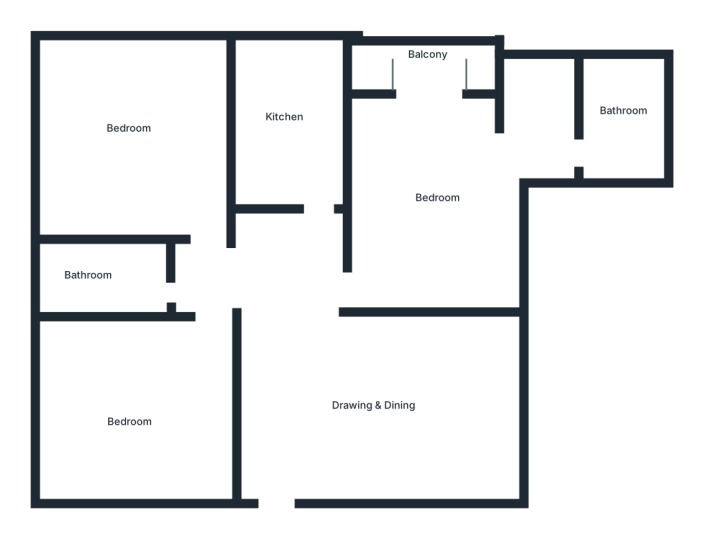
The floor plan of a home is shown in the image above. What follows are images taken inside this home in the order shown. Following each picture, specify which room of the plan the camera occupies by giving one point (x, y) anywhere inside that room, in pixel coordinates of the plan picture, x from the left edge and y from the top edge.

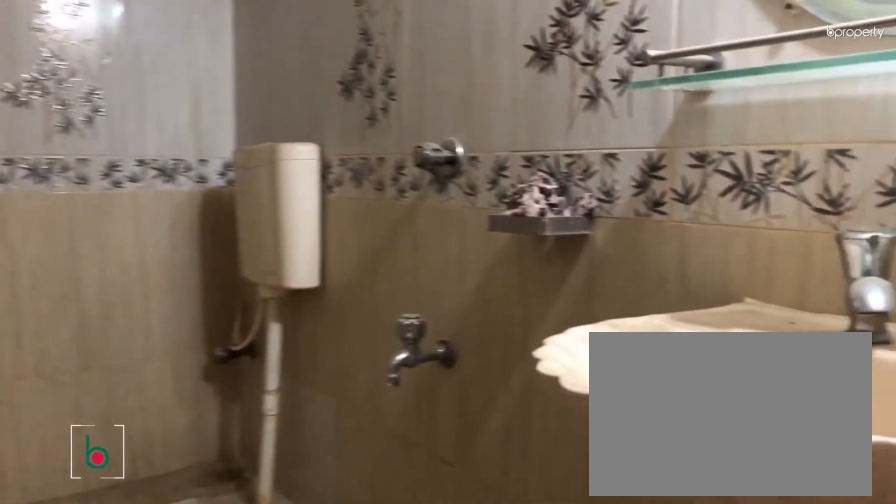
(105, 281)
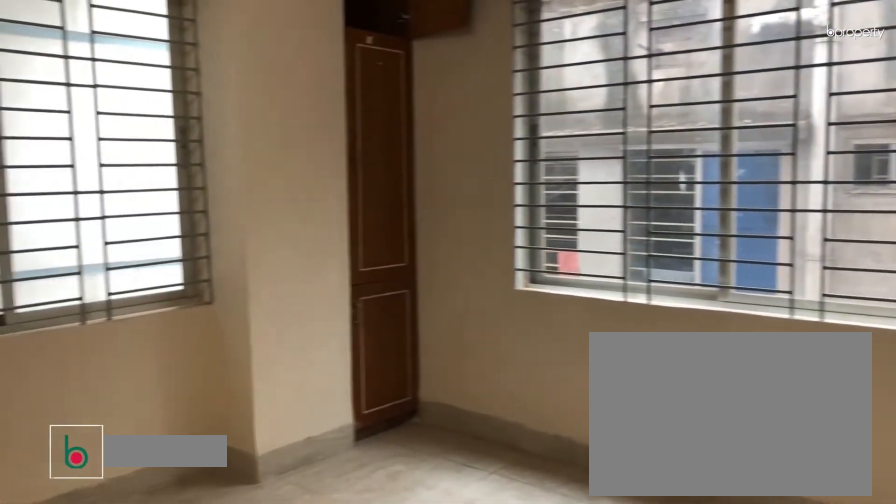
(124, 136)
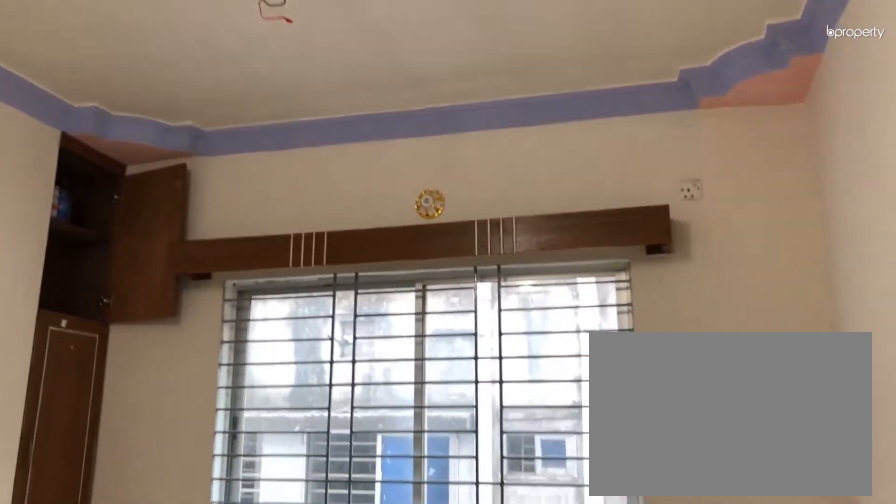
(124, 136)
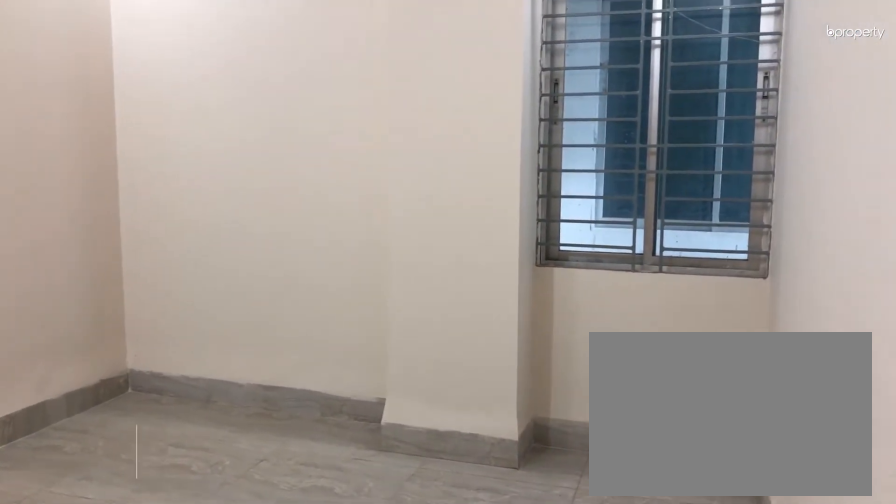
(131, 412)
